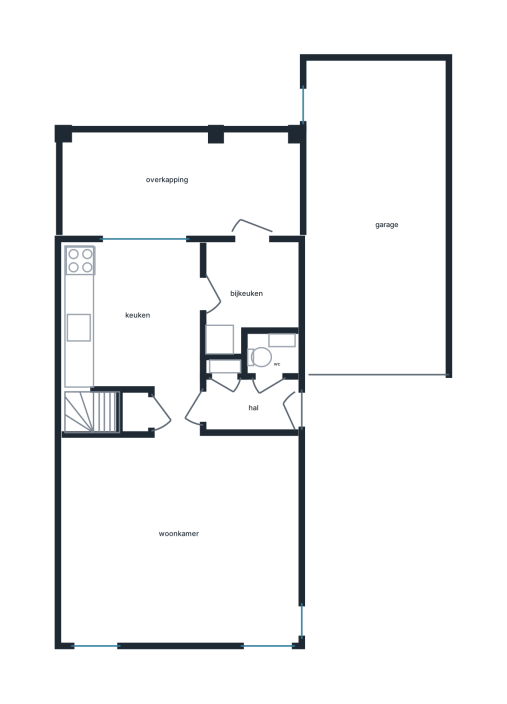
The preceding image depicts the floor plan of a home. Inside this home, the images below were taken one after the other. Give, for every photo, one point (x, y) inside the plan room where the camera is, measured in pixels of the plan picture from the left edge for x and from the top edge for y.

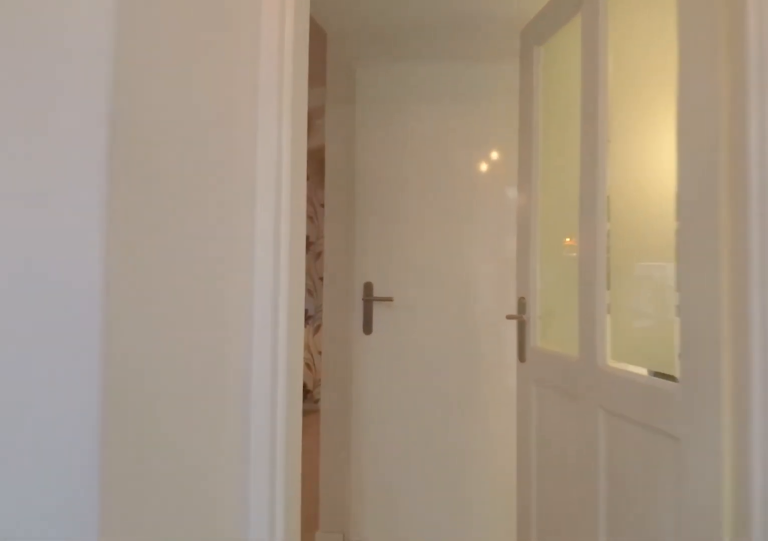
(250, 405)
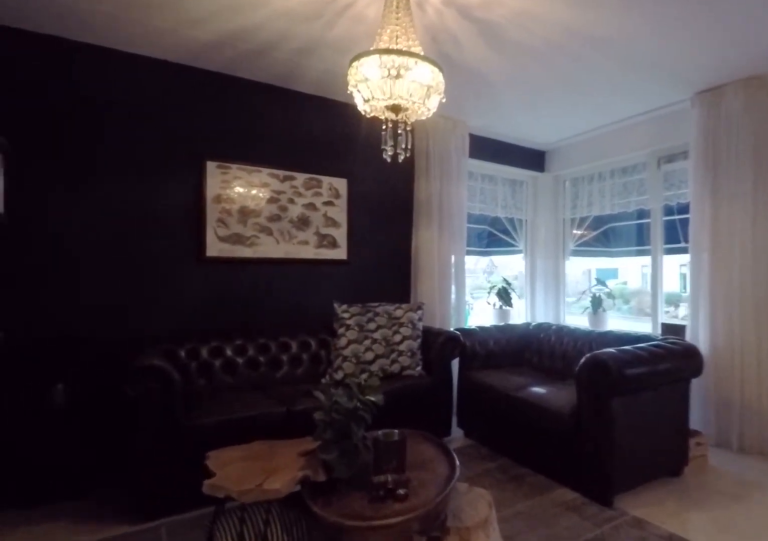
(179, 533)
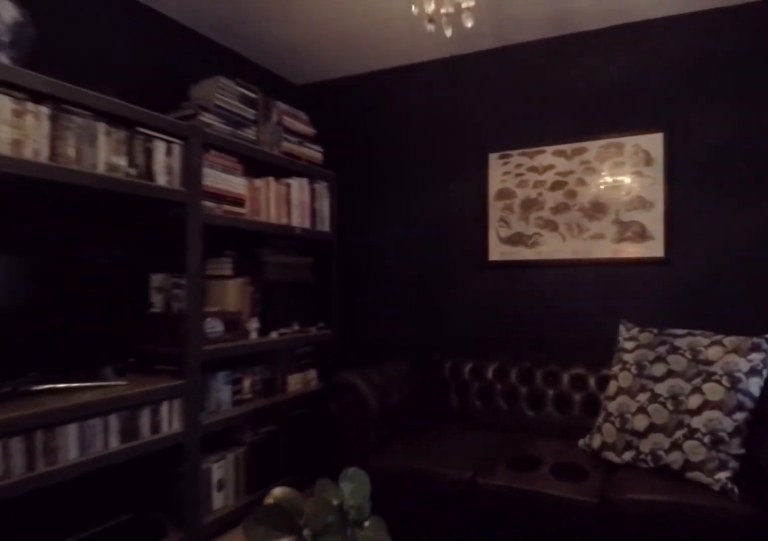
(179, 533)
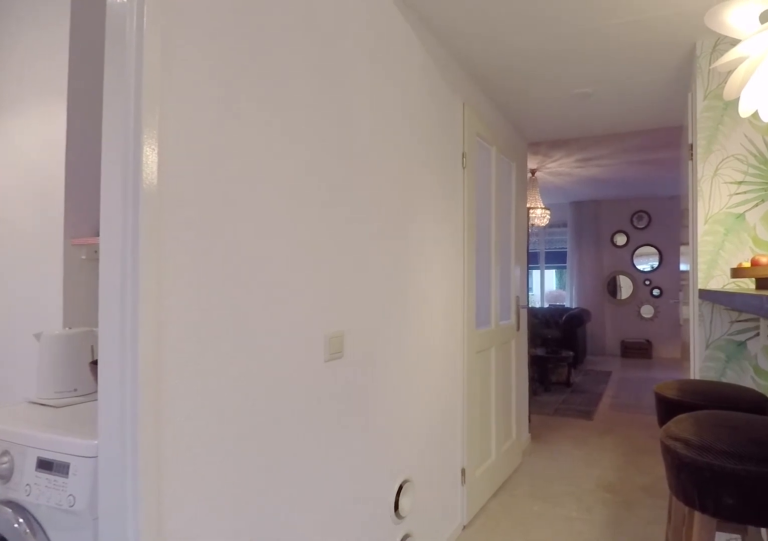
(133, 316)
